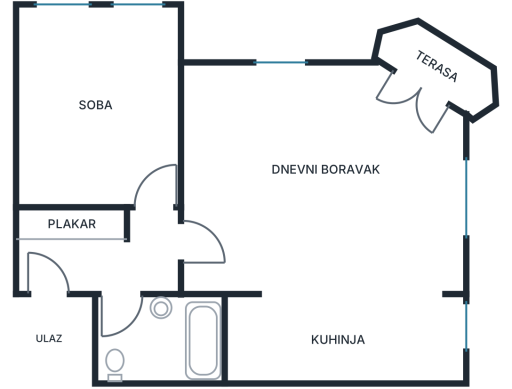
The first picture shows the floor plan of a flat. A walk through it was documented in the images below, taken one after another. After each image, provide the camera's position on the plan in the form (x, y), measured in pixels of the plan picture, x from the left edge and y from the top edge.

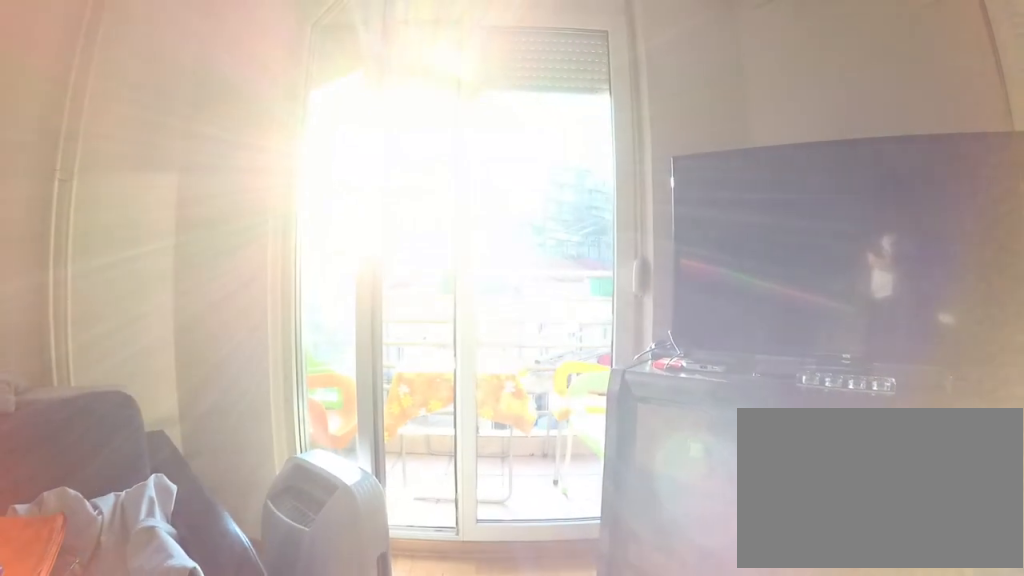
(352, 195)
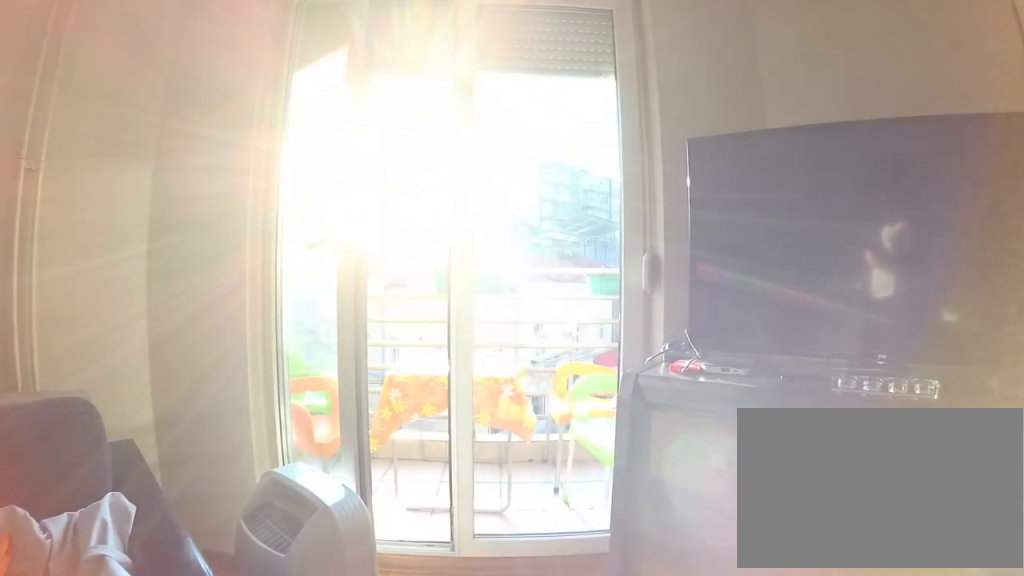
(356, 187)
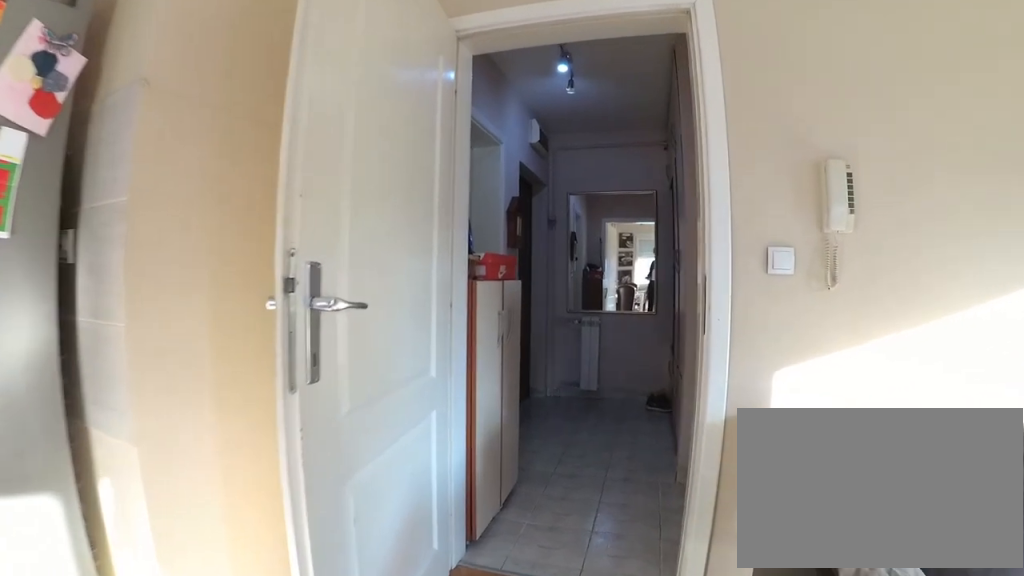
(267, 235)
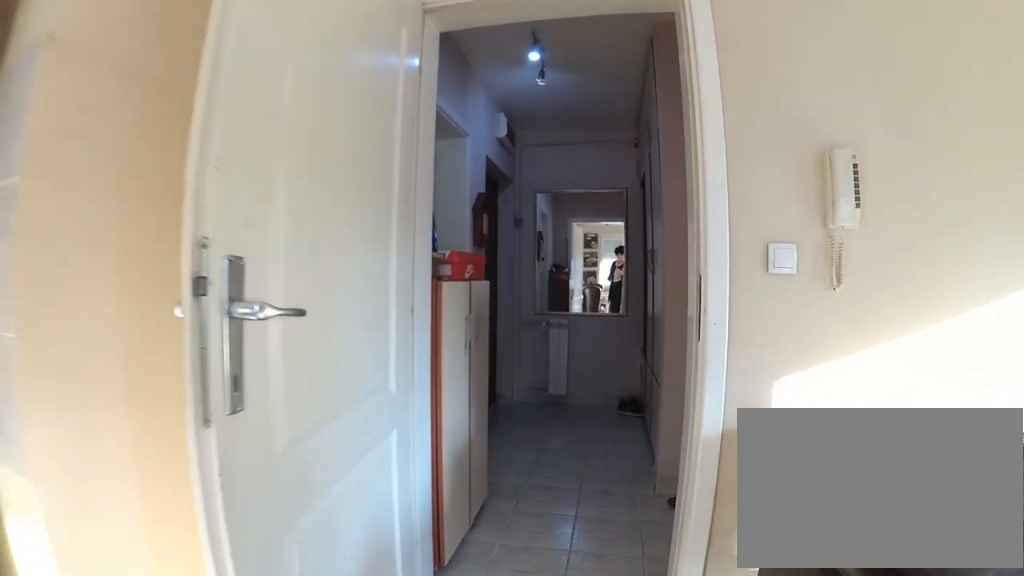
(259, 237)
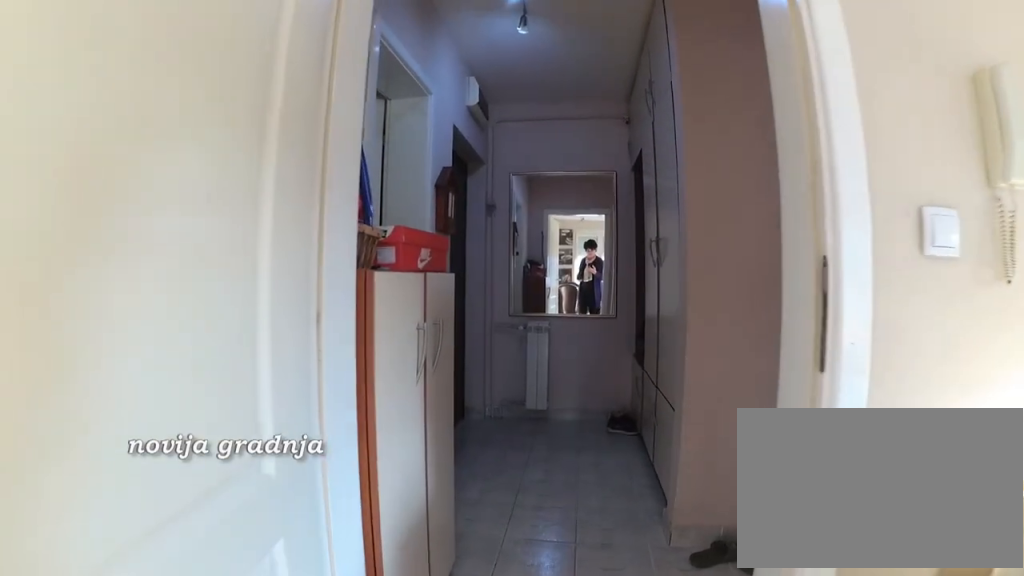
(236, 241)
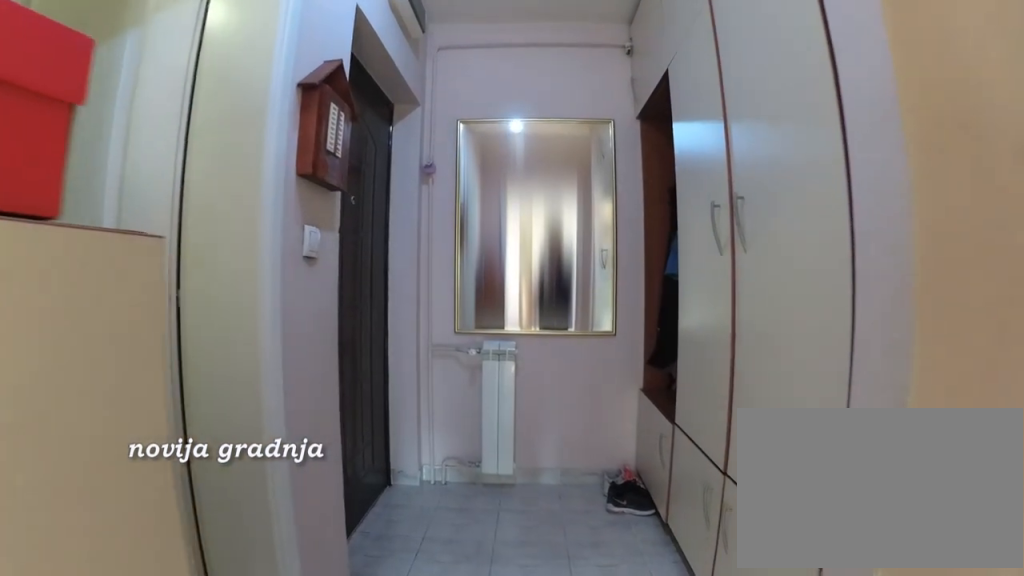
(186, 249)
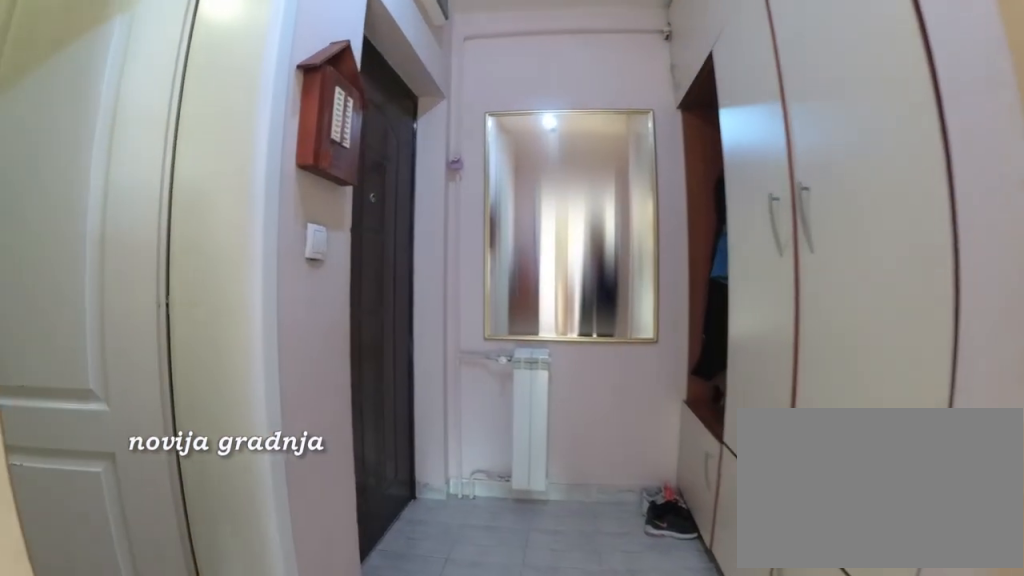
(168, 252)
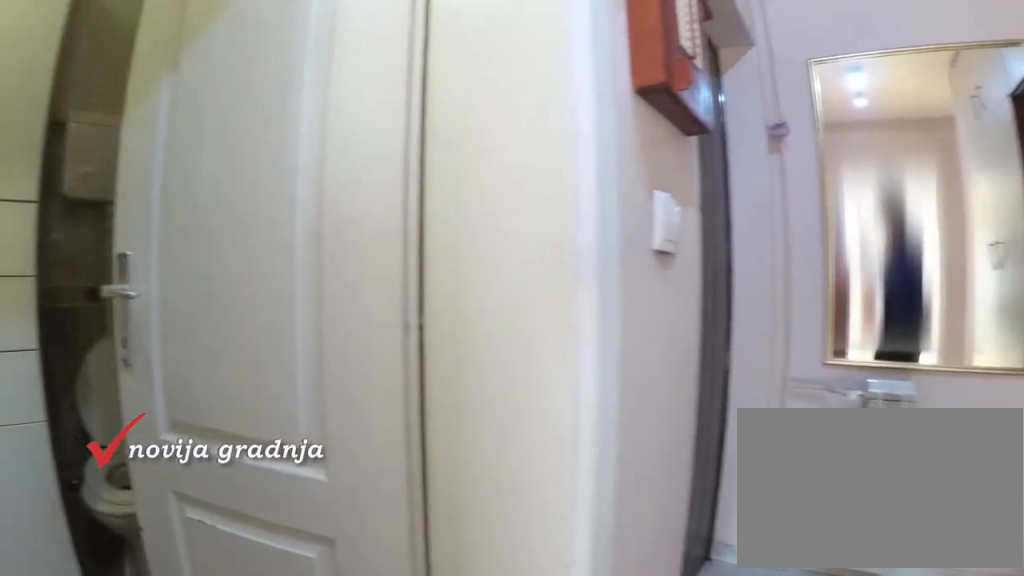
(135, 261)
